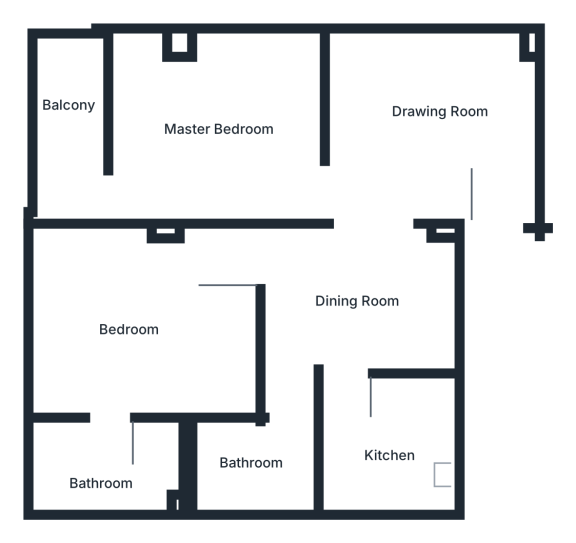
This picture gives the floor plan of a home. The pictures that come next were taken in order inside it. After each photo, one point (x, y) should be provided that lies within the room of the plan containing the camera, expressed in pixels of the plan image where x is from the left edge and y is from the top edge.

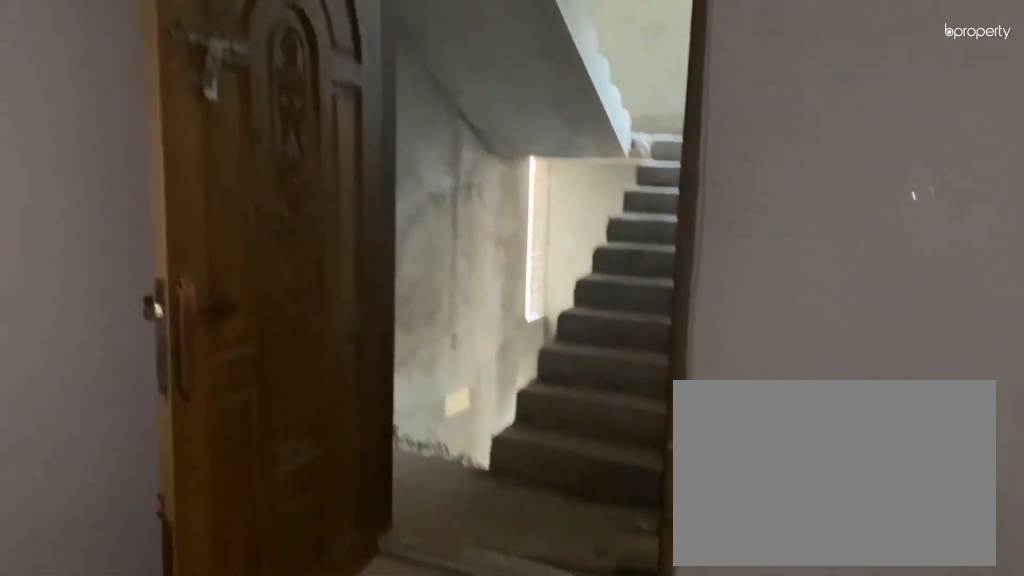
(422, 124)
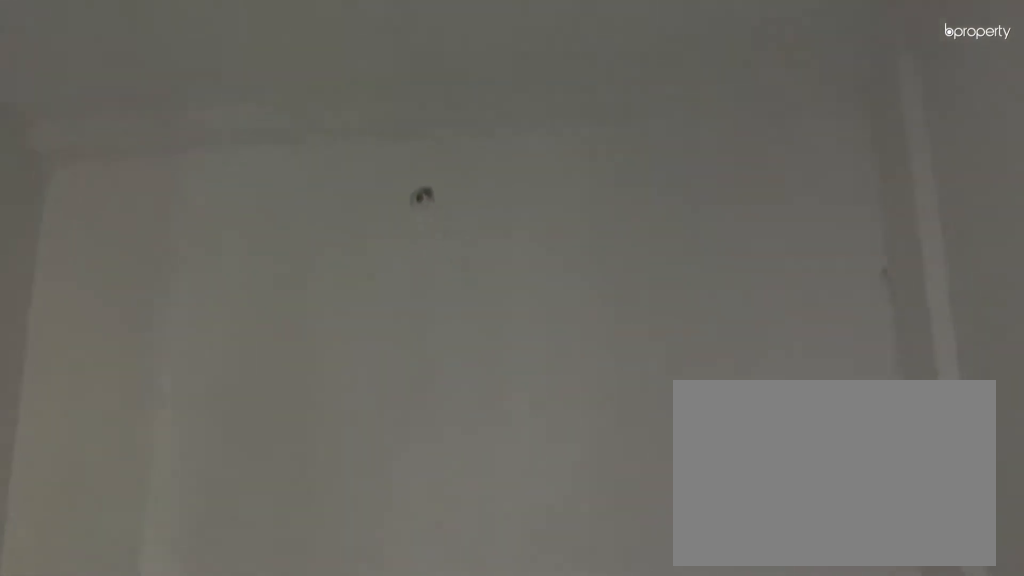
(422, 124)
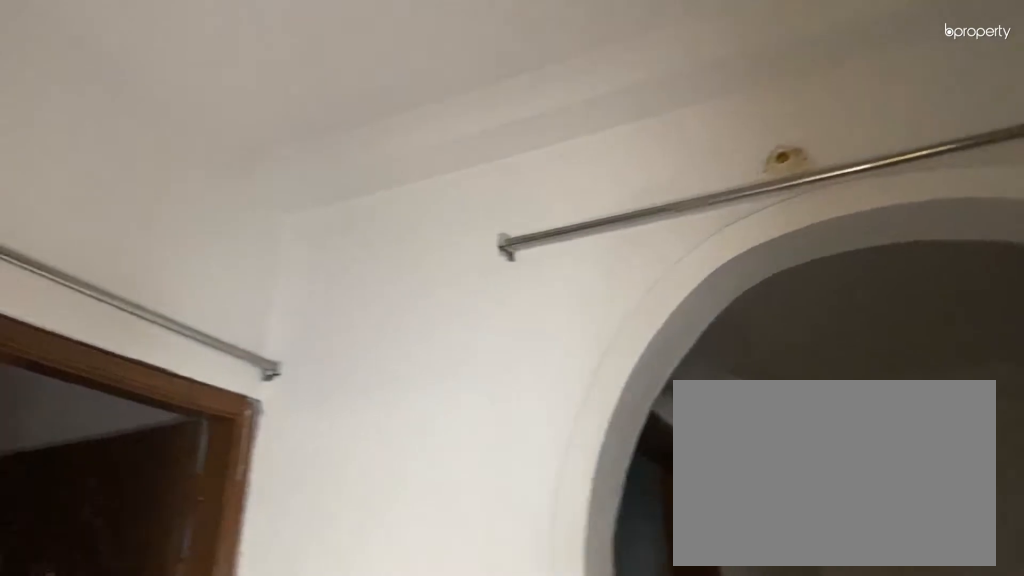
(350, 294)
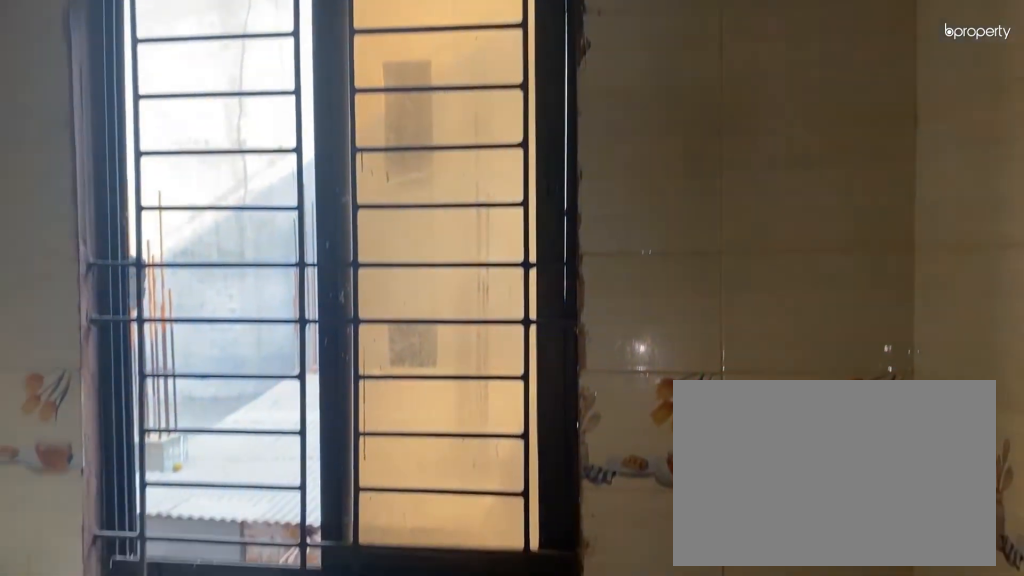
(390, 435)
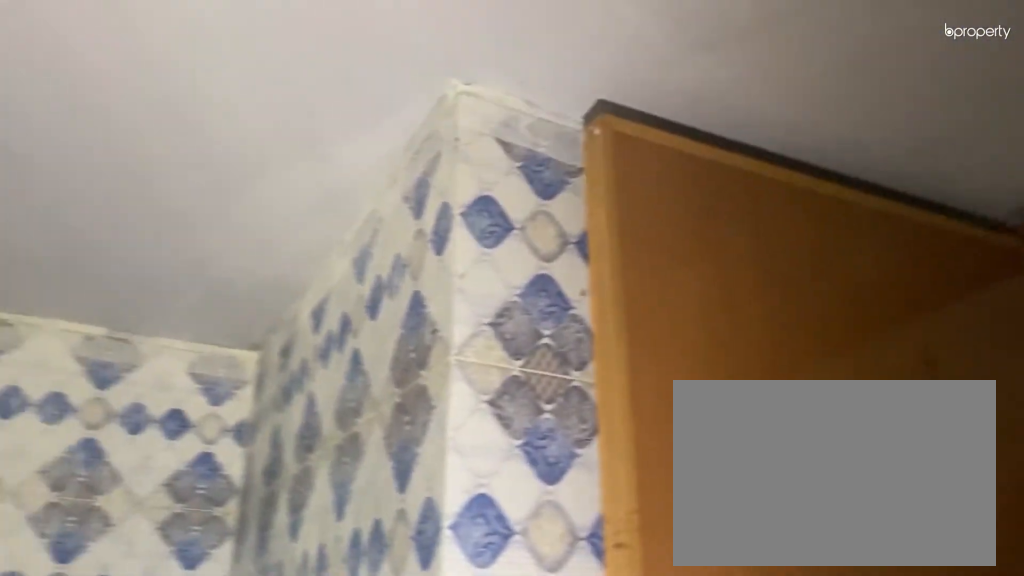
(249, 465)
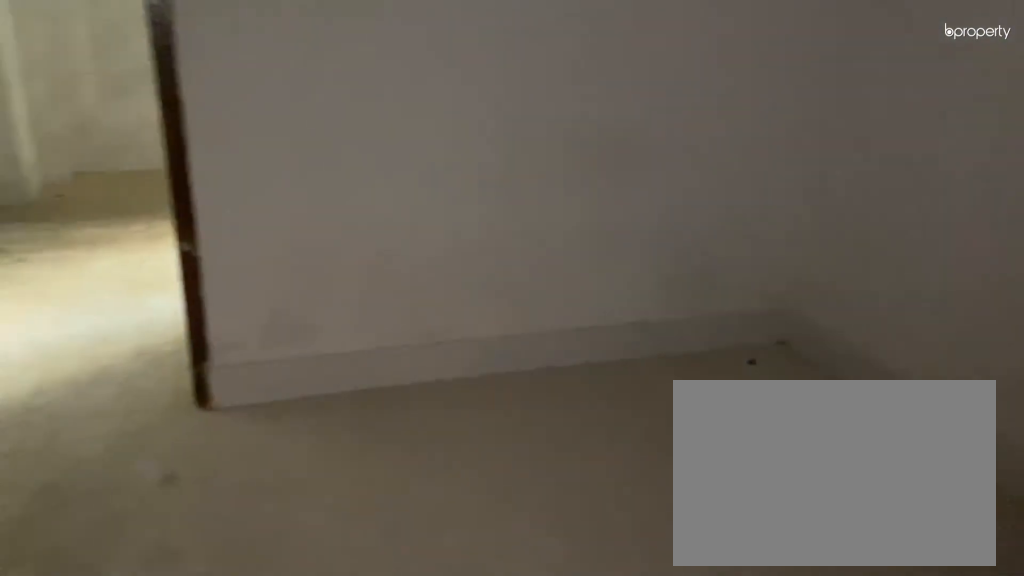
(154, 338)
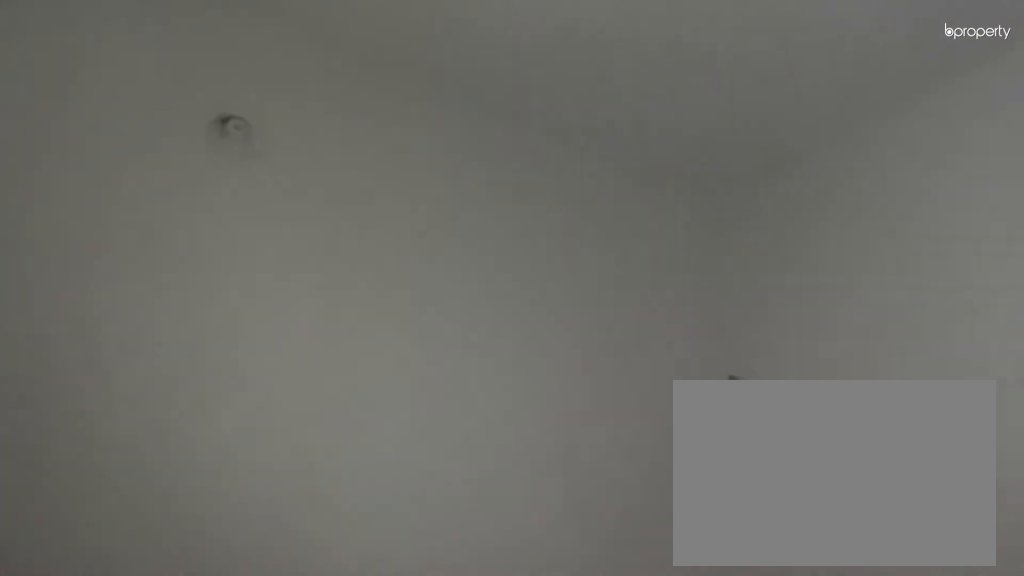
(154, 338)
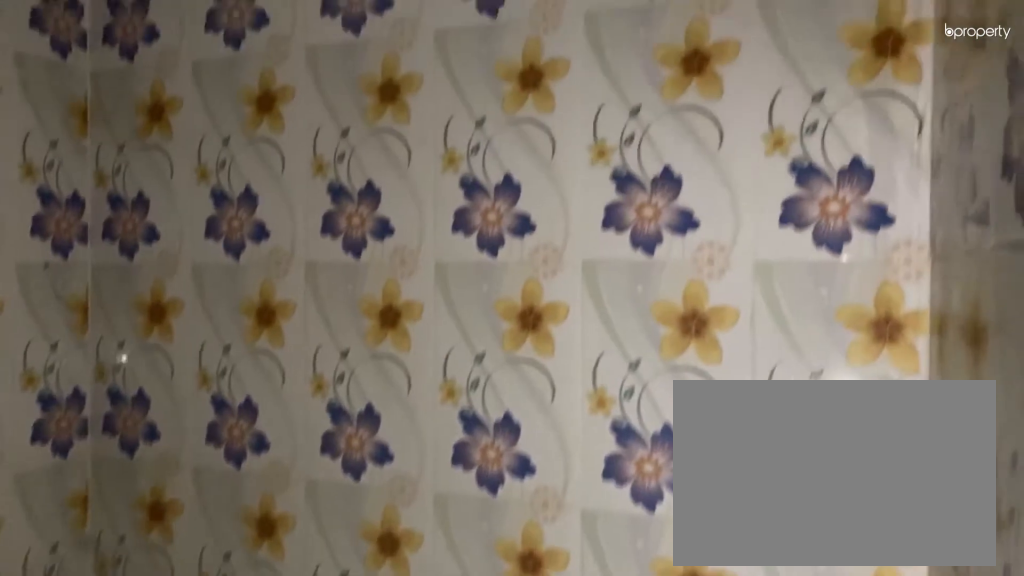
(114, 459)
